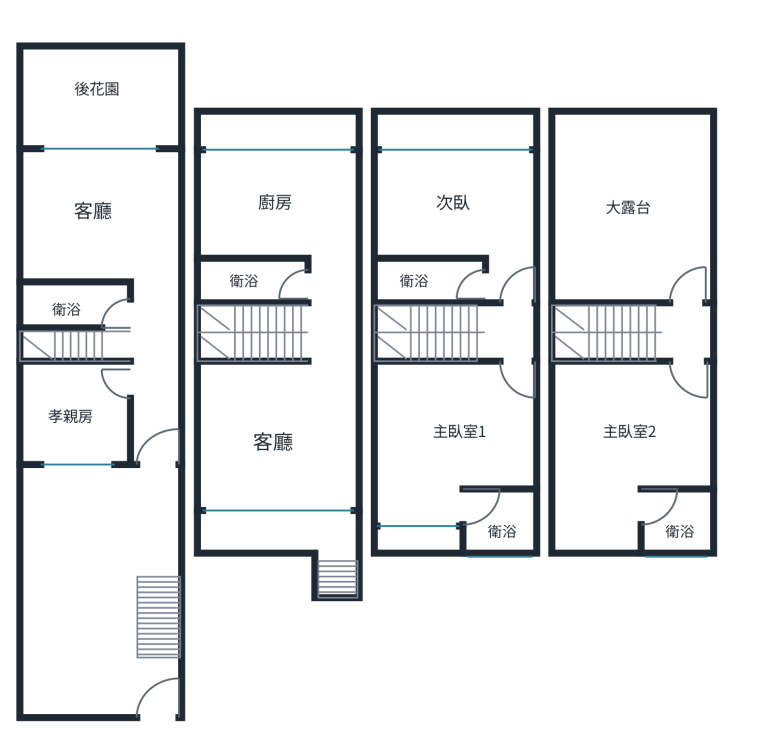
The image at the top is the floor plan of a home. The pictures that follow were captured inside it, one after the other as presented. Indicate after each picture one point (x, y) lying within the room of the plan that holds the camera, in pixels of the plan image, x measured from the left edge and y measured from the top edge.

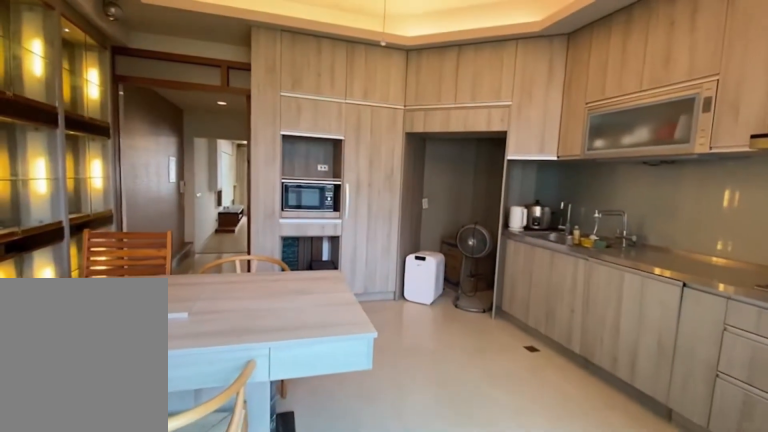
(282, 192)
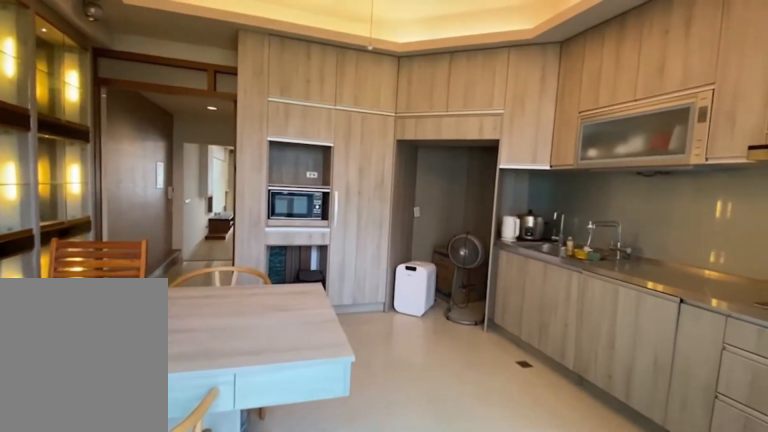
(282, 193)
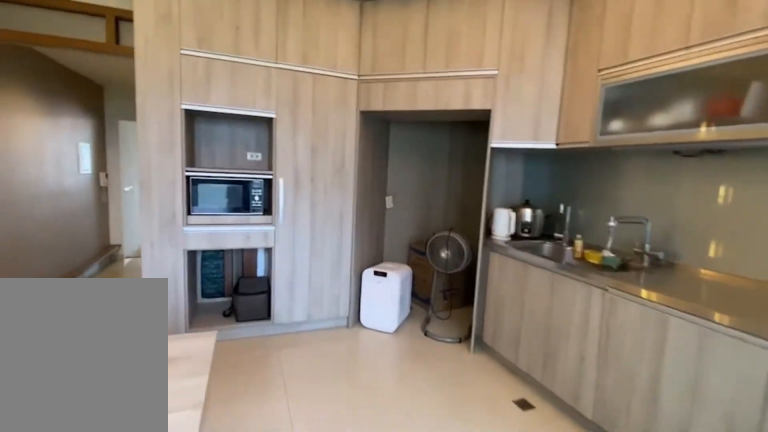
(282, 192)
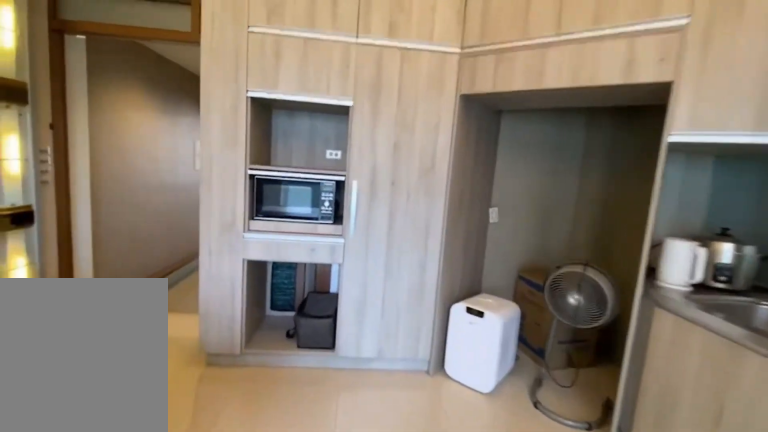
(281, 193)
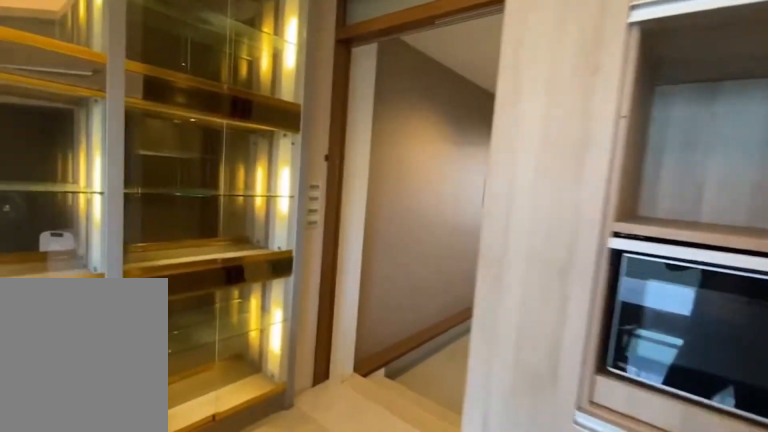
(282, 192)
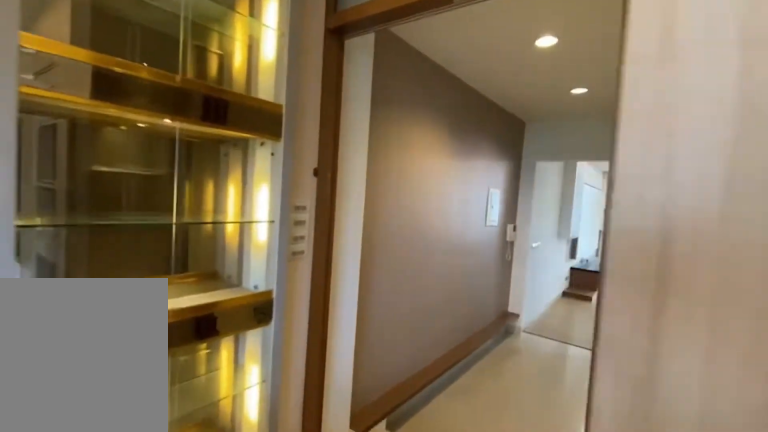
(282, 193)
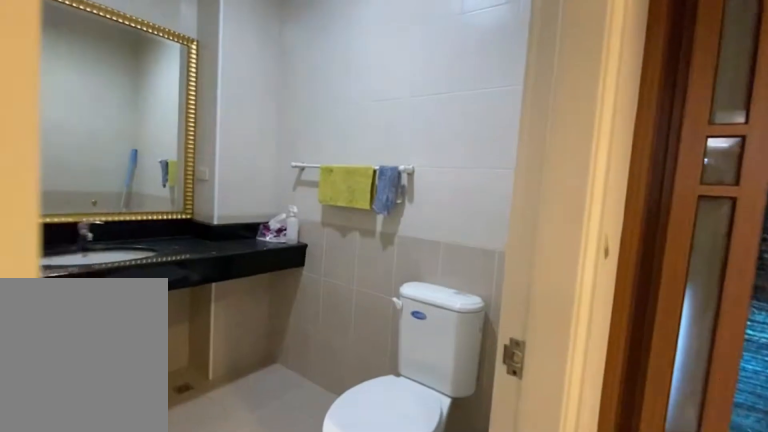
(256, 280)
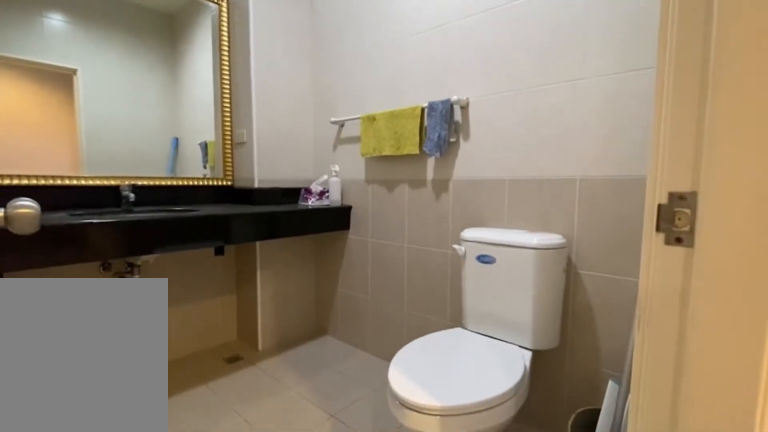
(257, 281)
